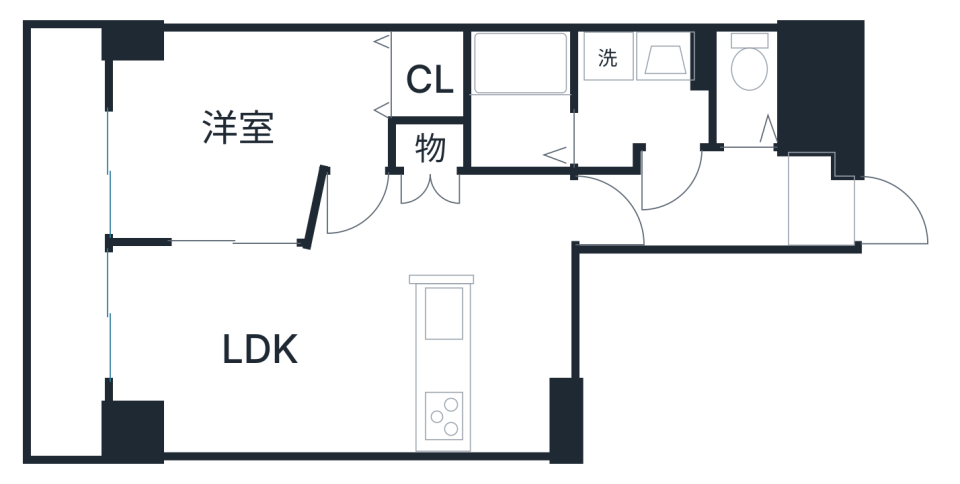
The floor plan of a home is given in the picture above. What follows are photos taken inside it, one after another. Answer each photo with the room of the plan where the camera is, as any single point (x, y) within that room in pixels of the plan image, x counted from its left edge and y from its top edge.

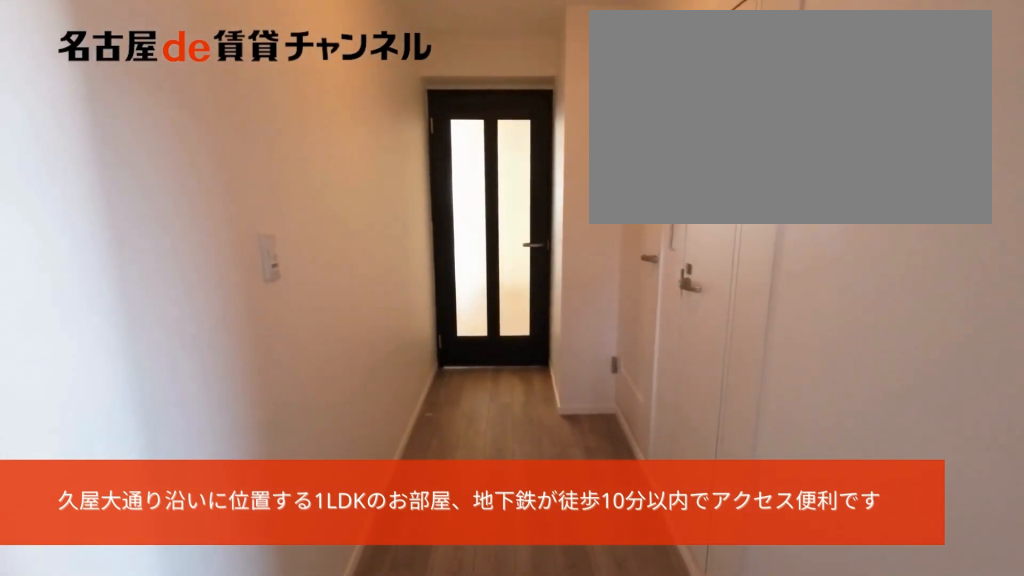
(824, 203)
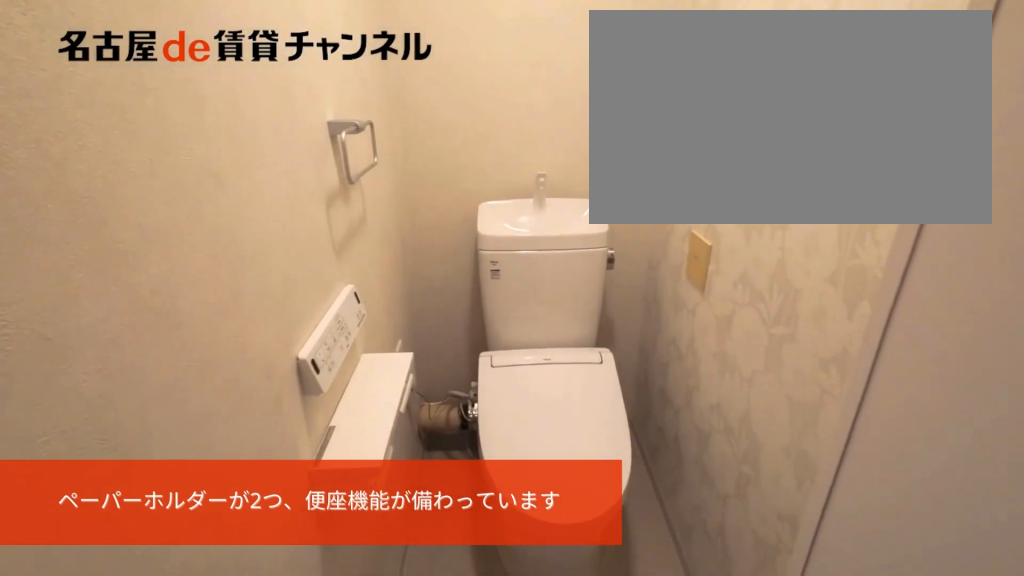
(748, 92)
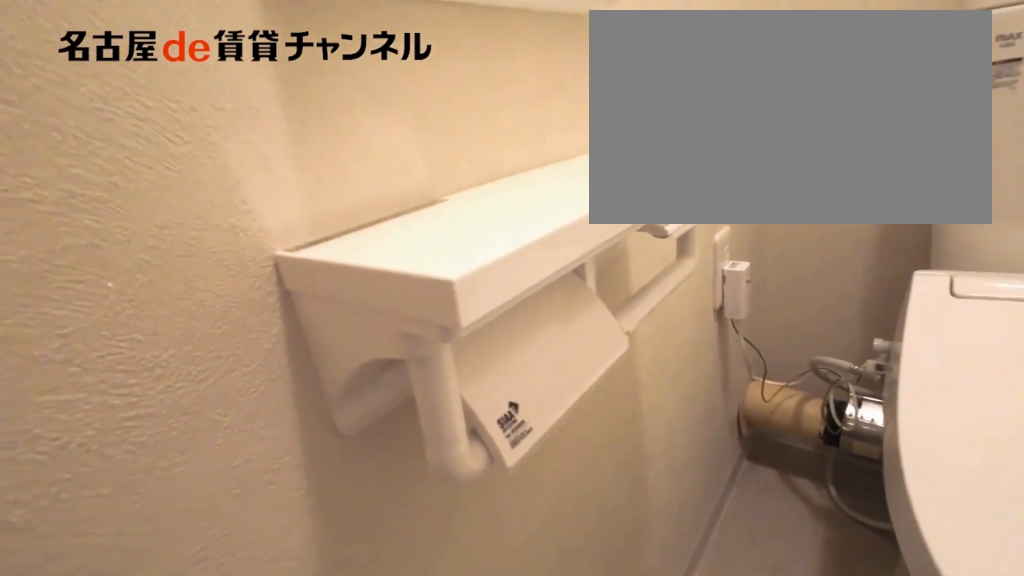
(748, 92)
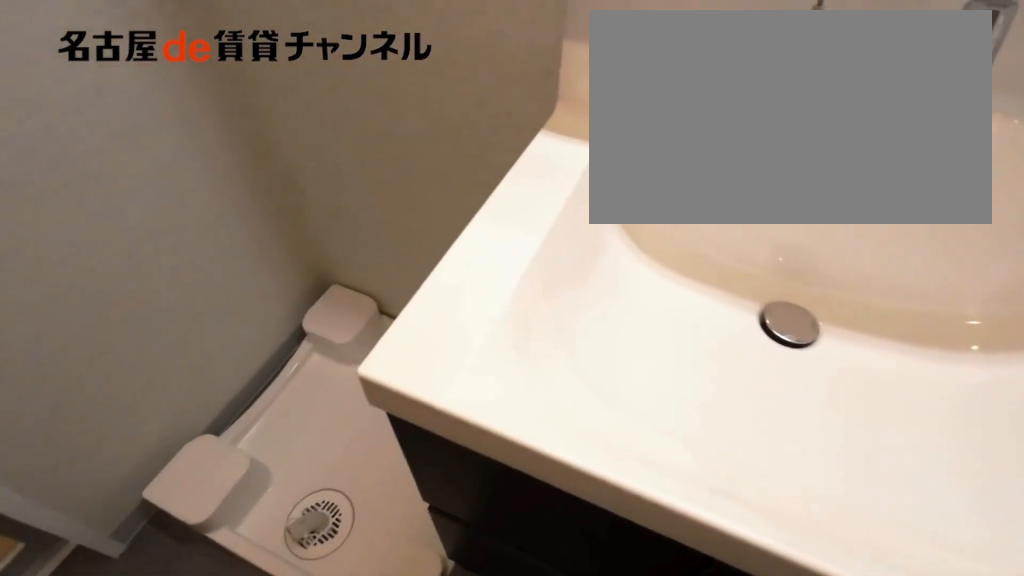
(642, 93)
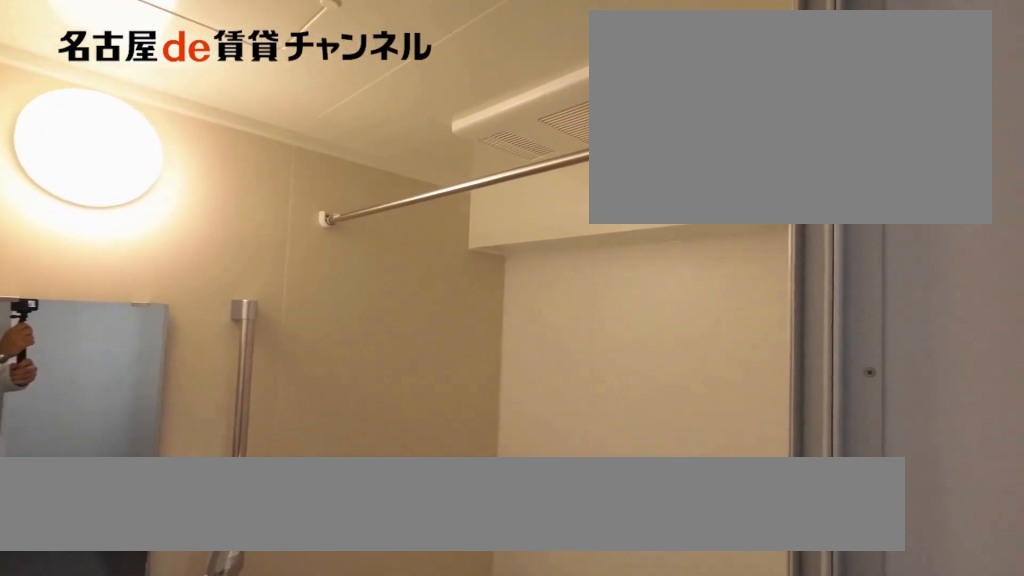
(517, 103)
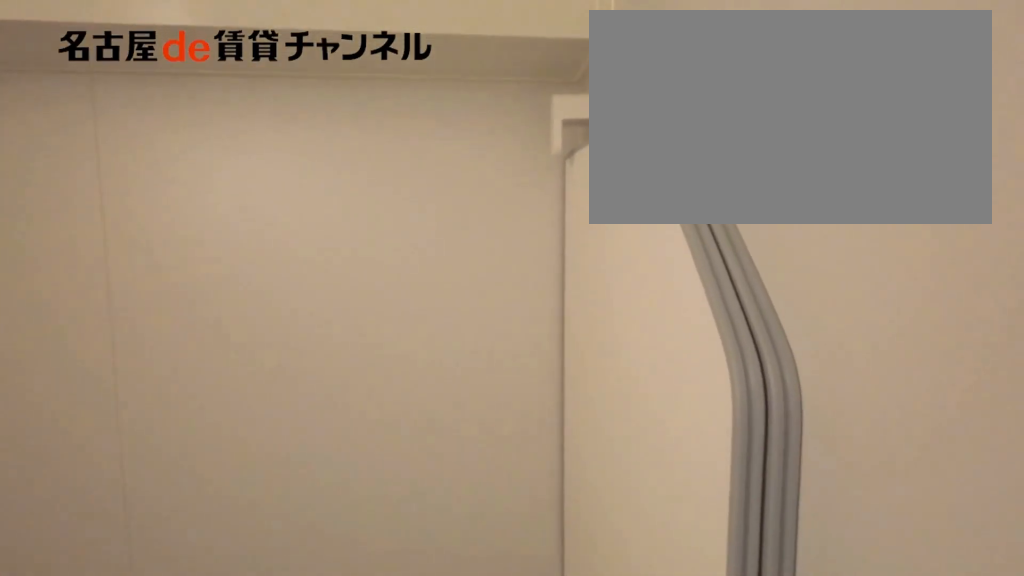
(517, 103)
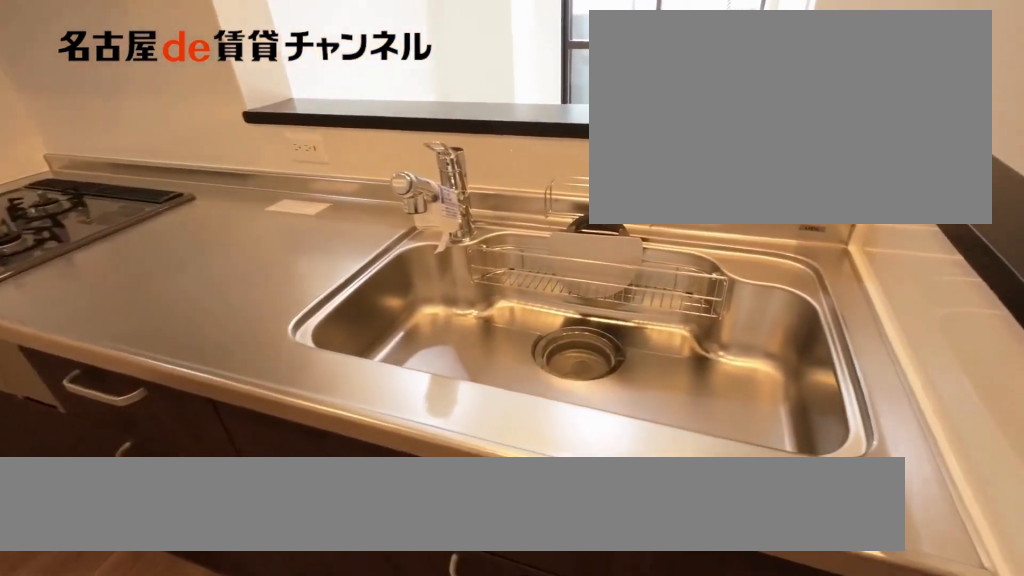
(492, 369)
